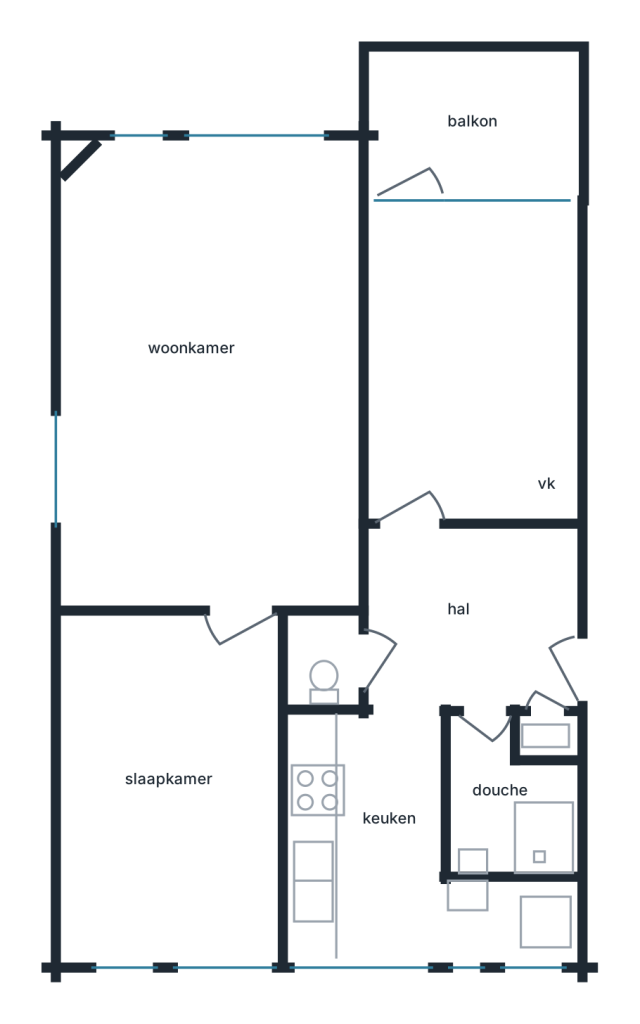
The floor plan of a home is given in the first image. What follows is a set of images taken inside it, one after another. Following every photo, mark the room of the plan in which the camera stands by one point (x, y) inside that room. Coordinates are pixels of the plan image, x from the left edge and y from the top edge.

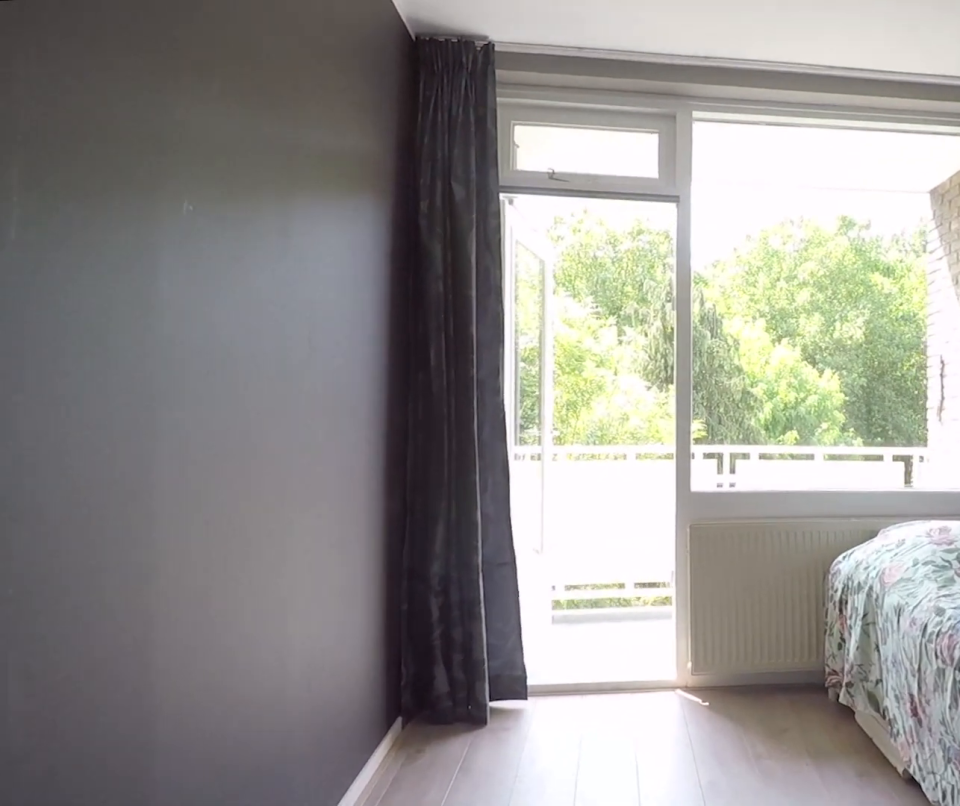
(470, 367)
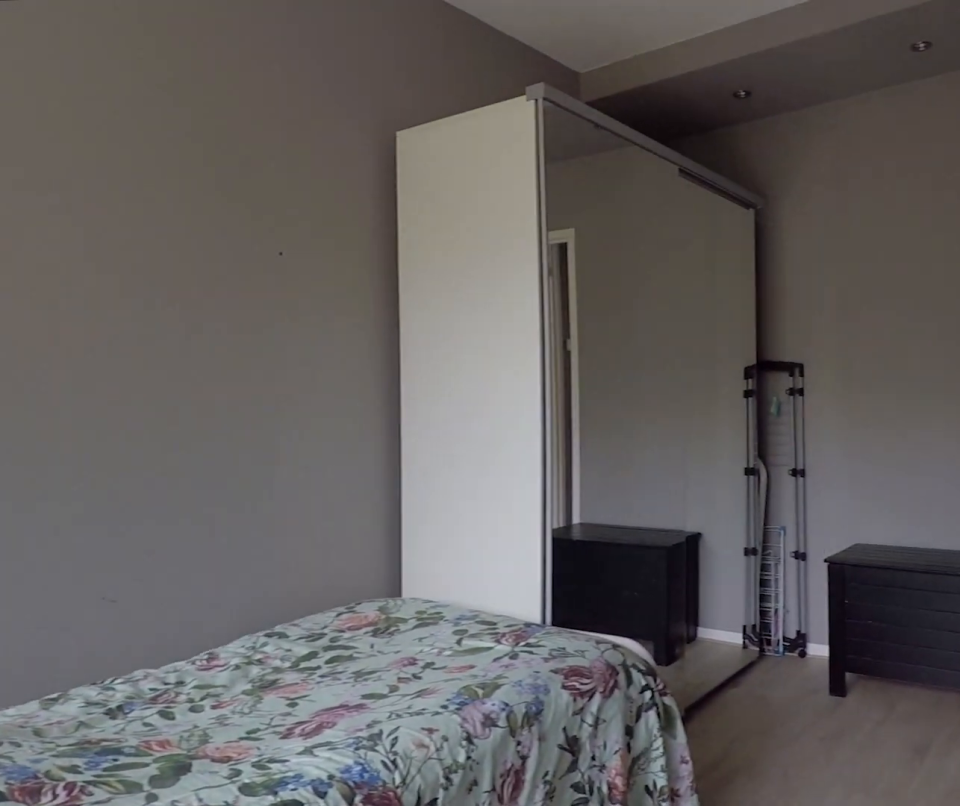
(470, 367)
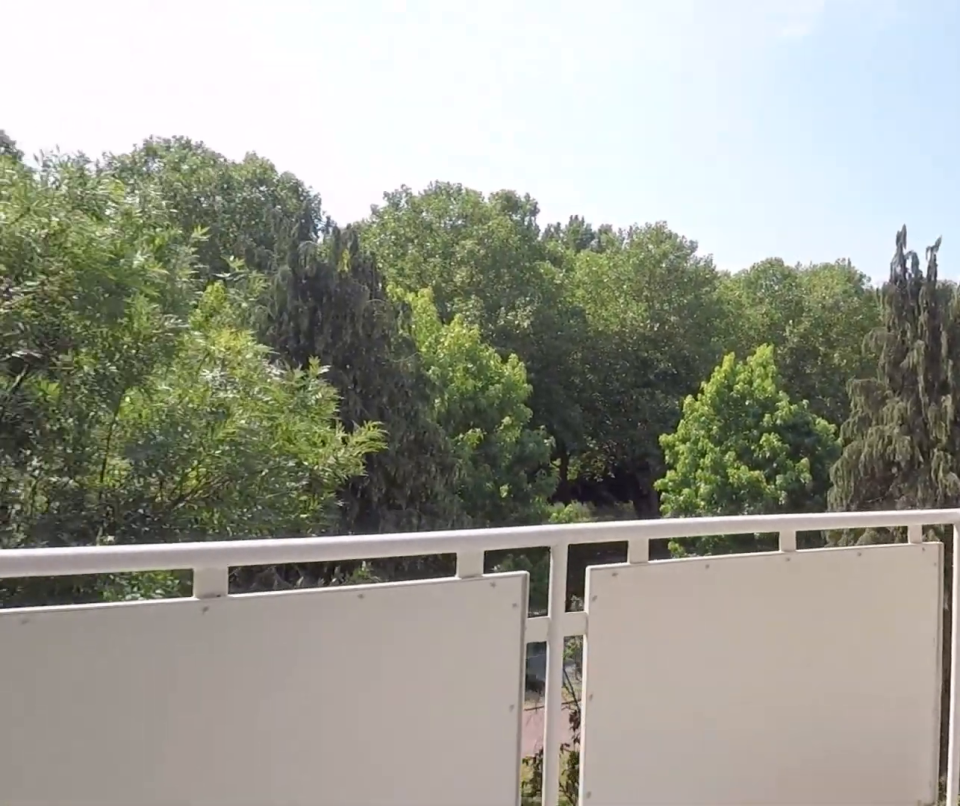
(473, 119)
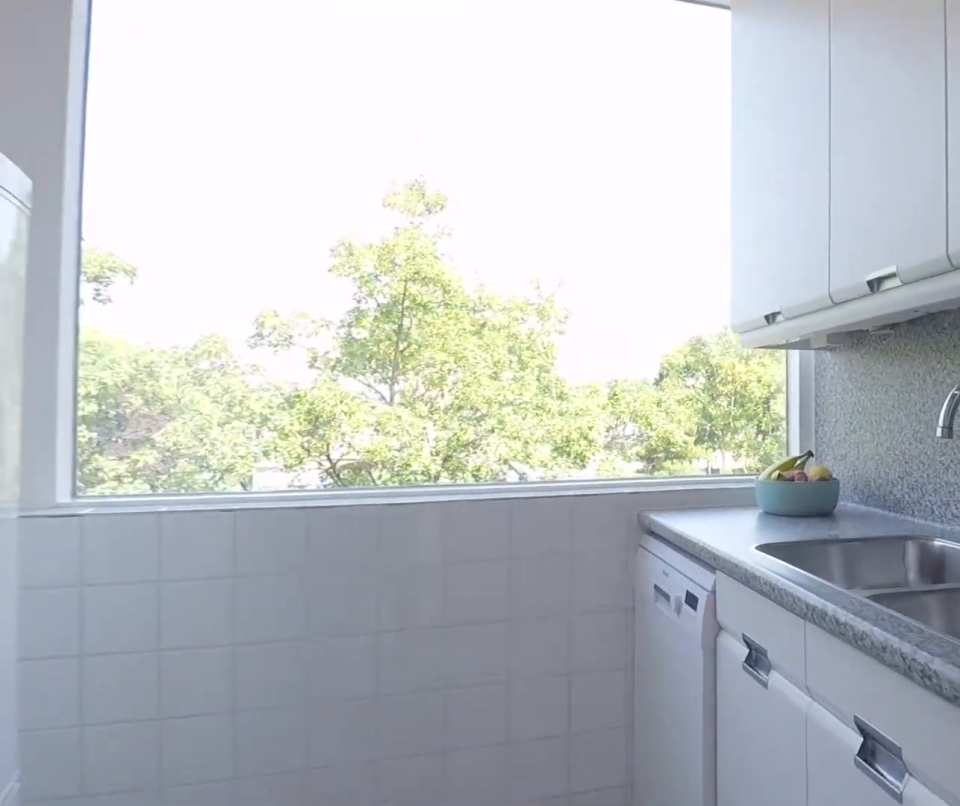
(394, 856)
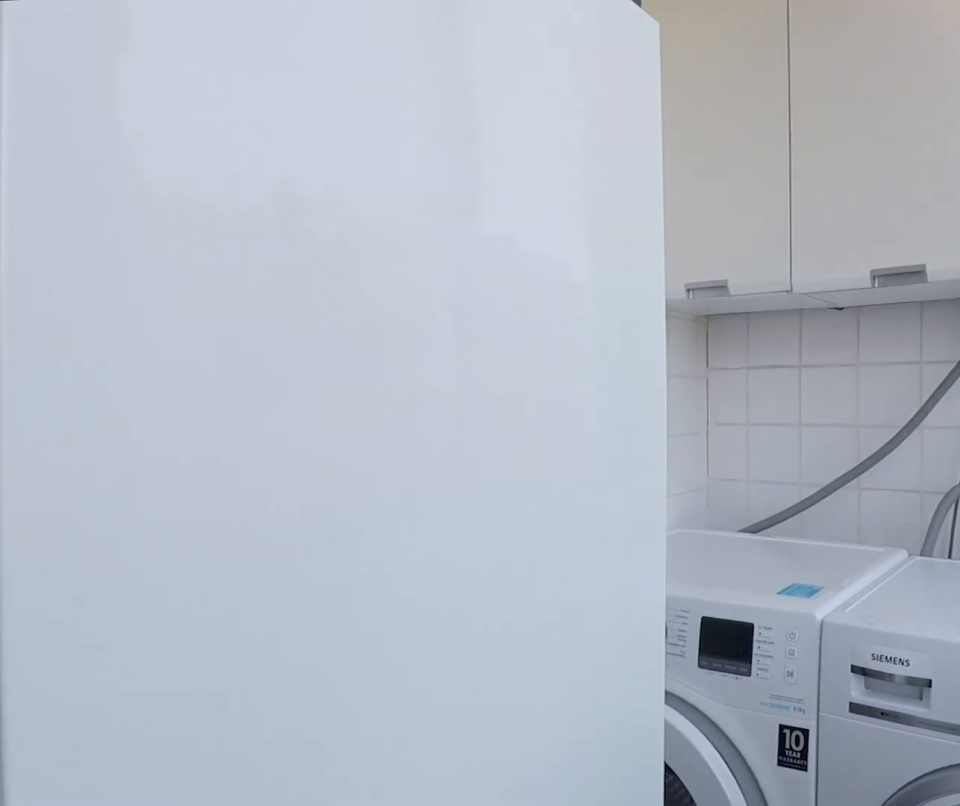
(394, 856)
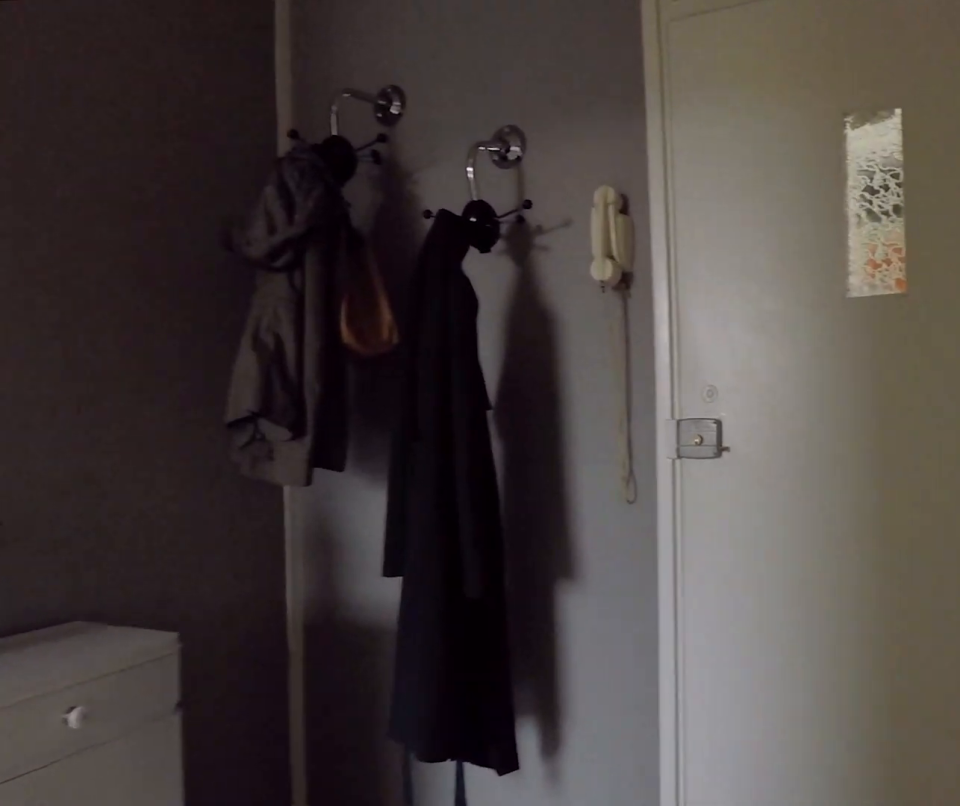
(472, 618)
